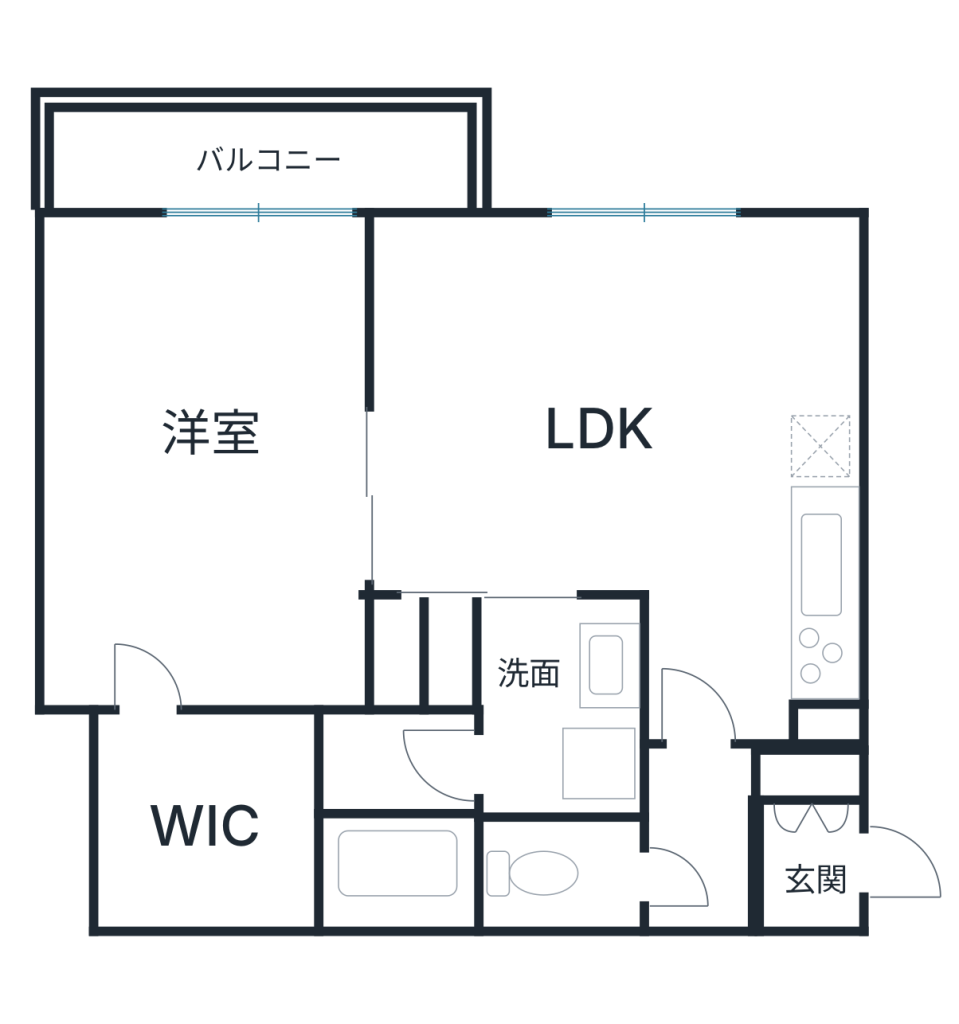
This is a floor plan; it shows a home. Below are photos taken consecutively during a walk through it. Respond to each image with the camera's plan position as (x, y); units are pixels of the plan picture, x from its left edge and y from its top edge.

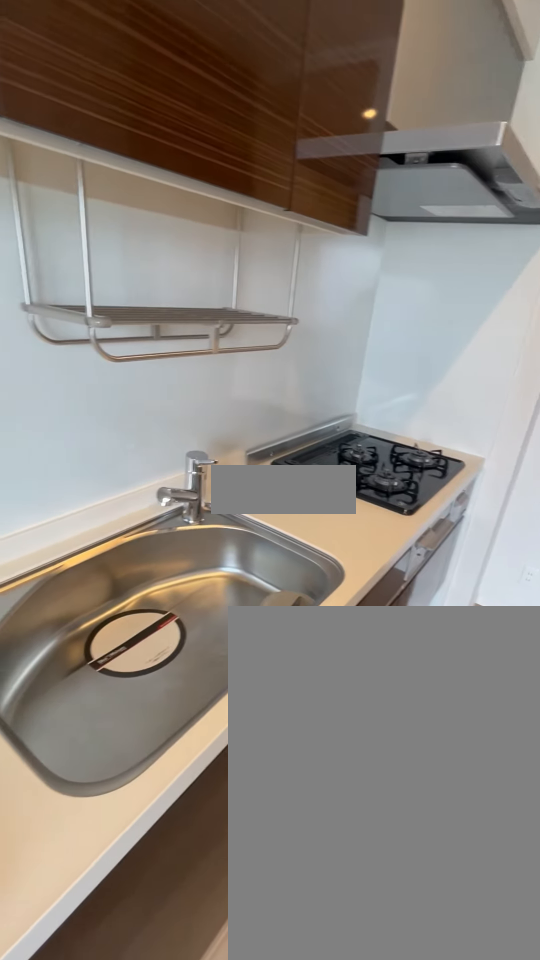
(717, 486)
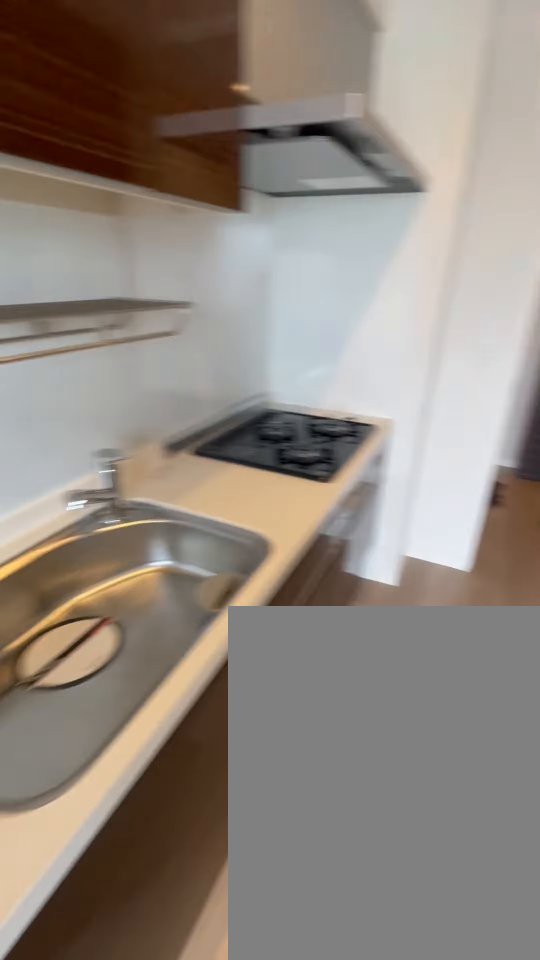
(717, 486)
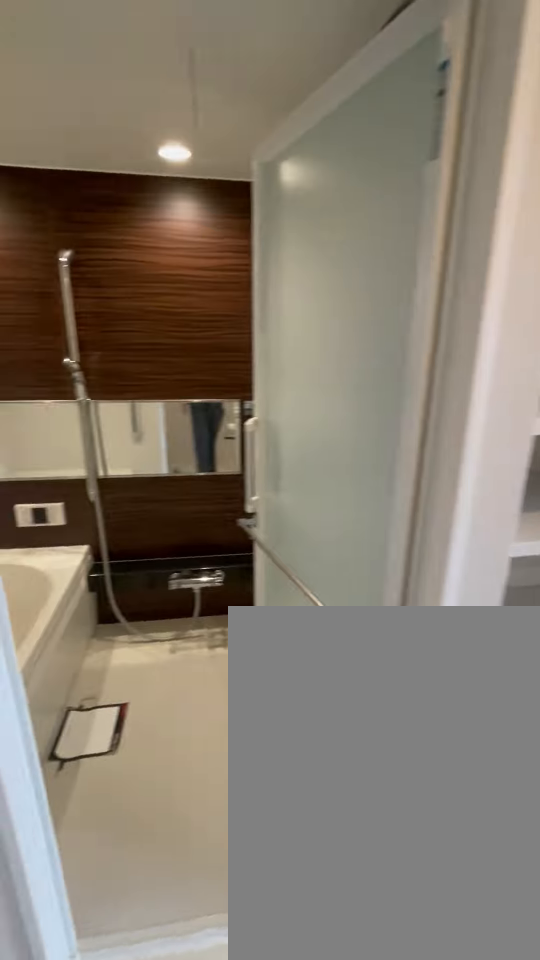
(556, 772)
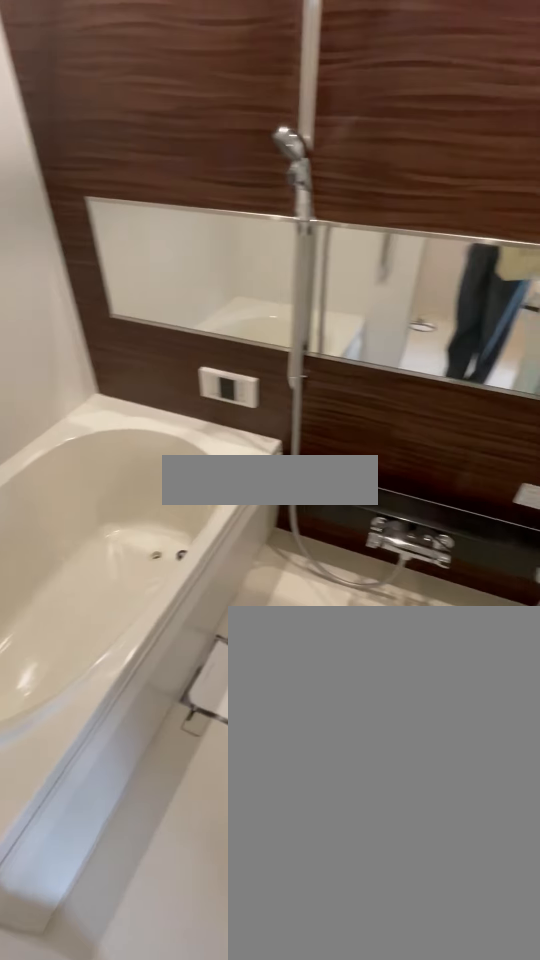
(447, 768)
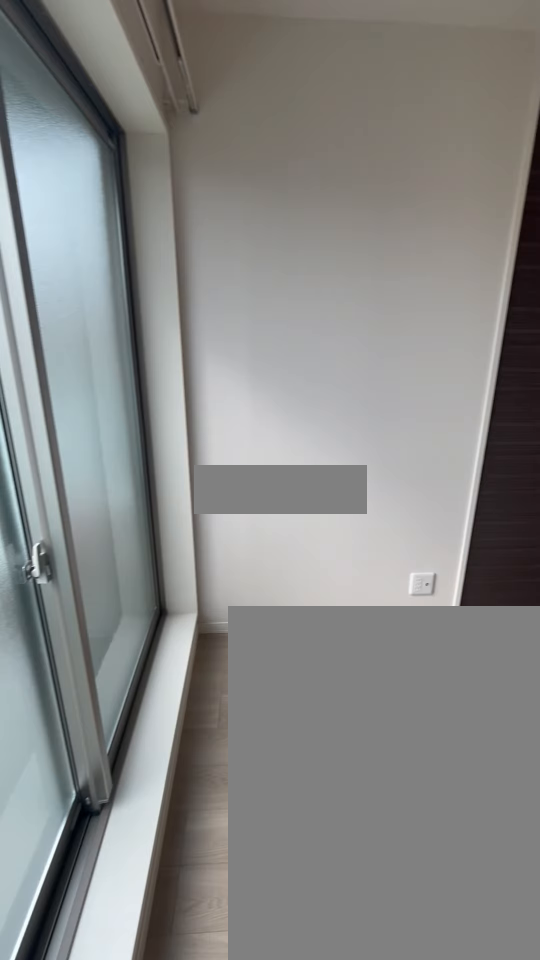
(130, 292)
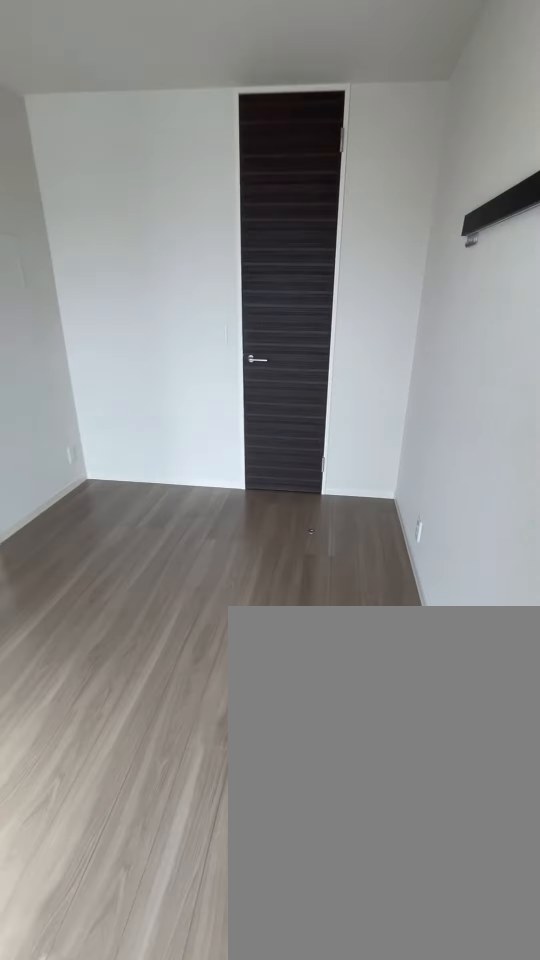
(131, 306)
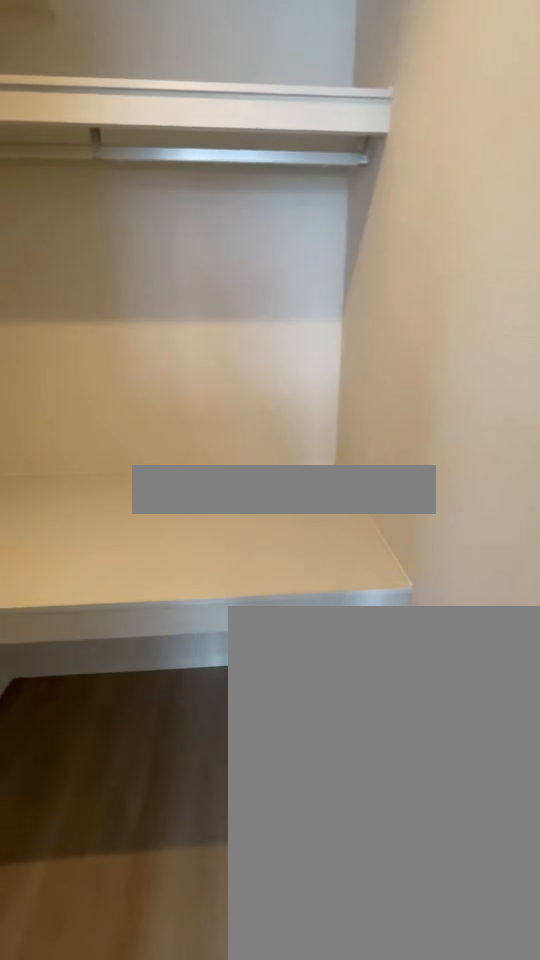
(148, 646)
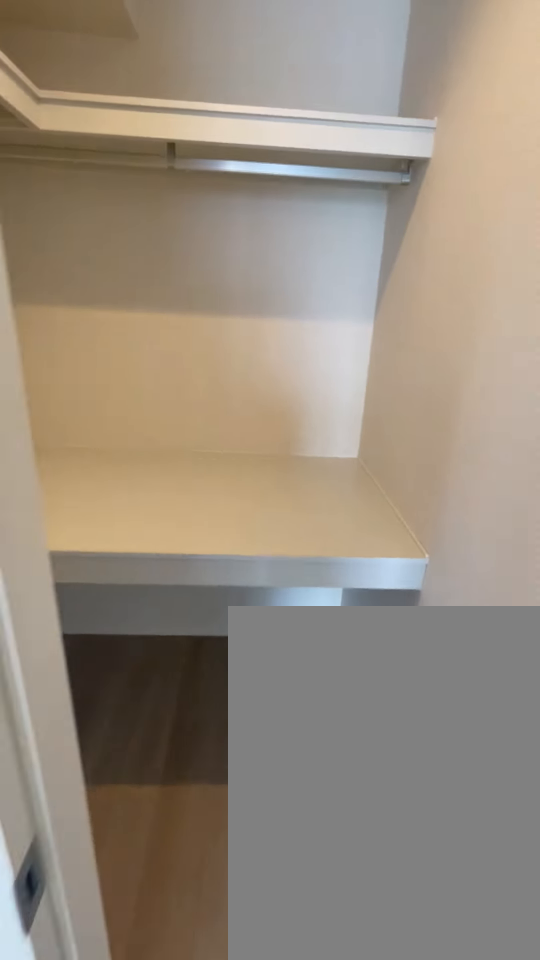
(149, 647)
